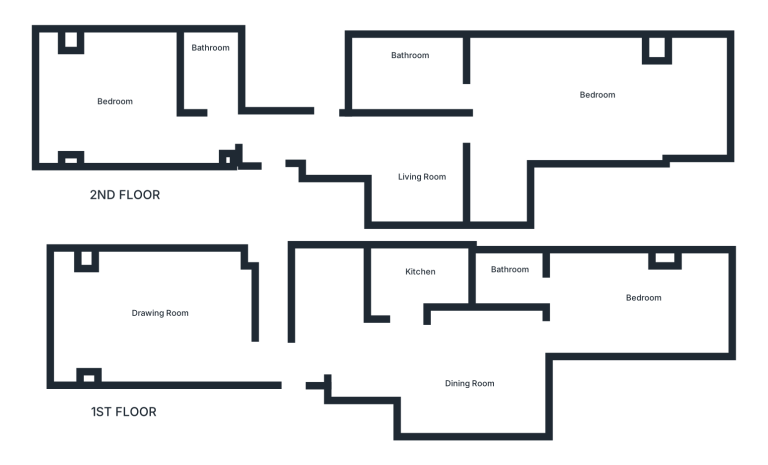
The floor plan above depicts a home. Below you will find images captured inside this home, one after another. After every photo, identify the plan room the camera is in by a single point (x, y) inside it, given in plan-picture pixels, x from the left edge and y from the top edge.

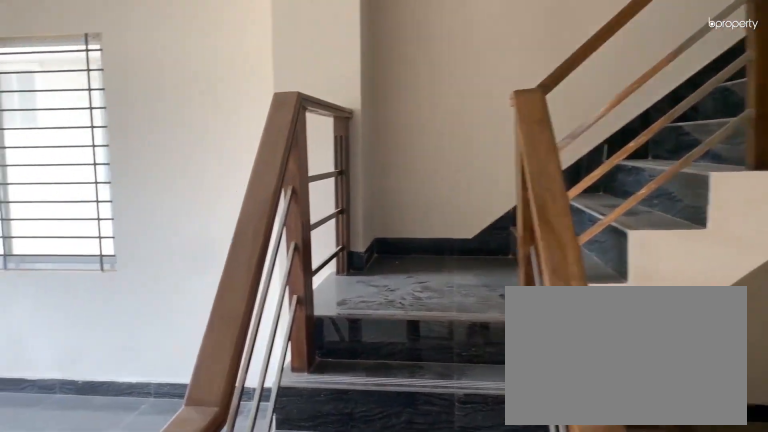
(268, 355)
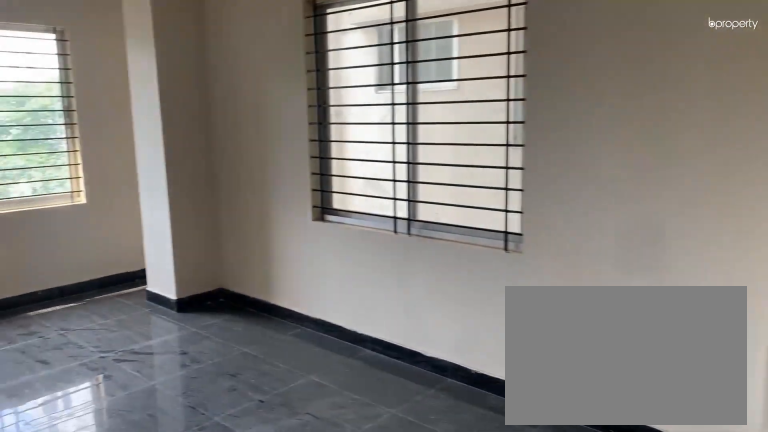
(139, 318)
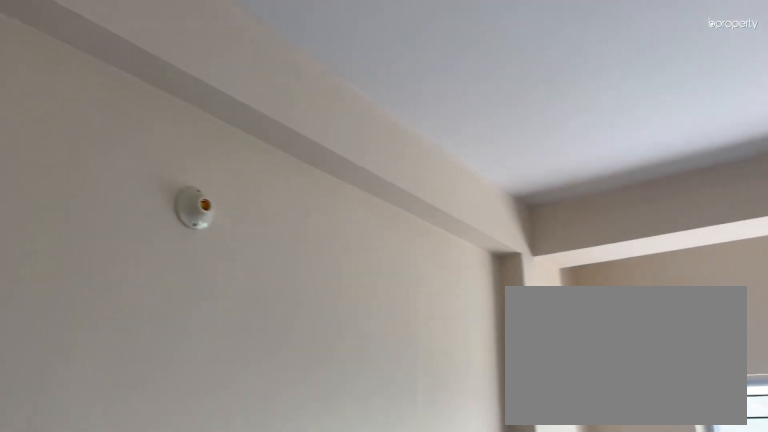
(149, 327)
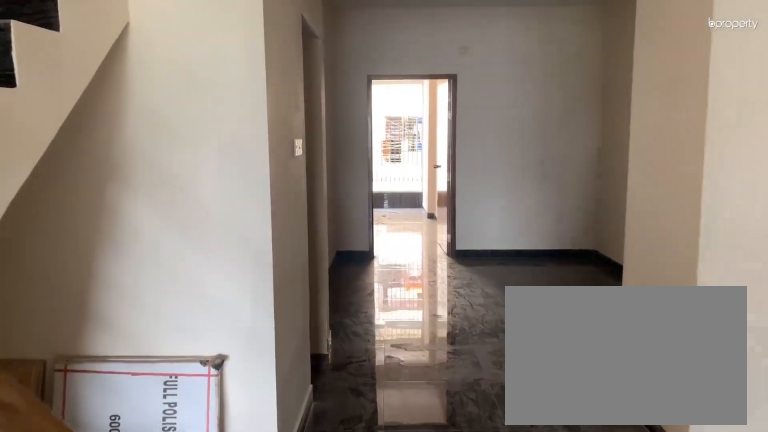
(288, 356)
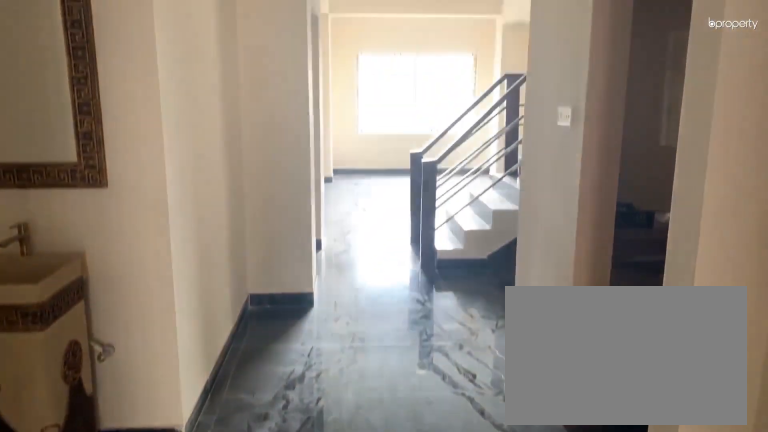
(462, 371)
